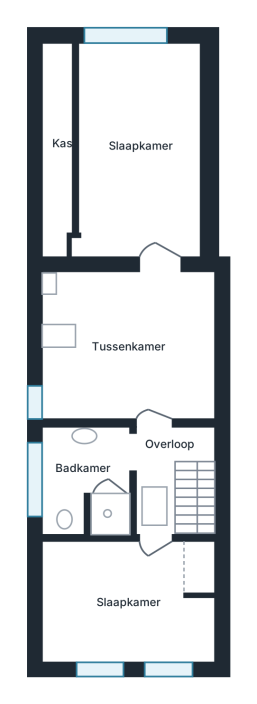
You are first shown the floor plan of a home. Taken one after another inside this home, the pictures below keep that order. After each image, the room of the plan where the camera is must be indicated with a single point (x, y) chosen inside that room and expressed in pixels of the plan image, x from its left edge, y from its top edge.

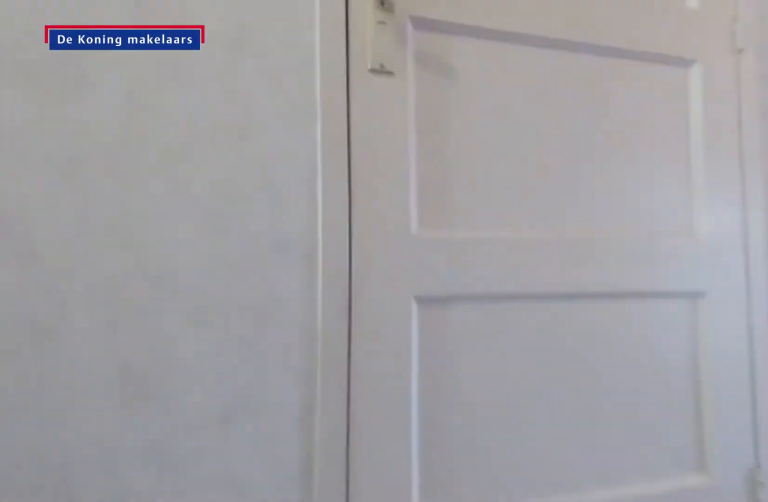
(161, 469)
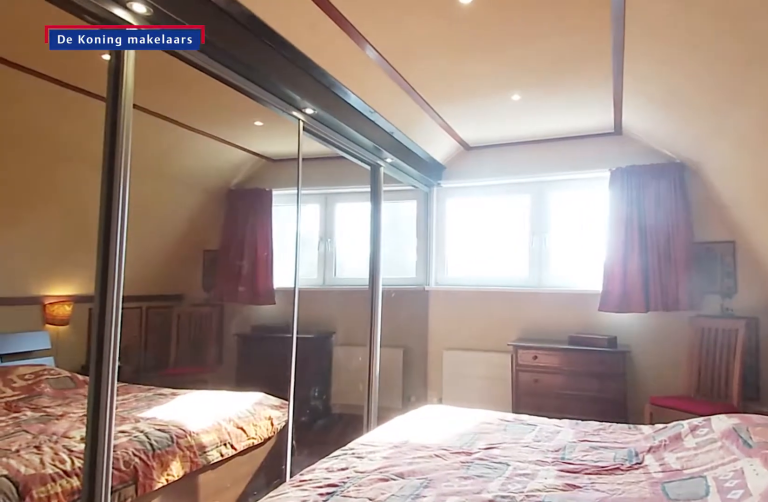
(134, 247)
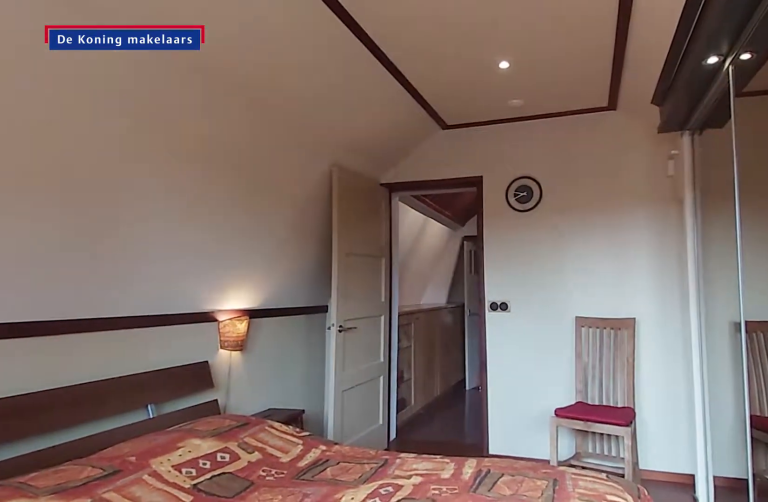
(134, 247)
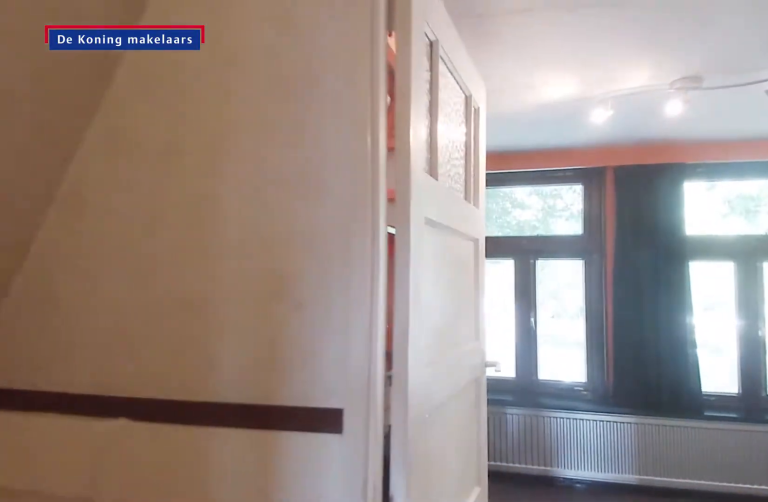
(162, 468)
